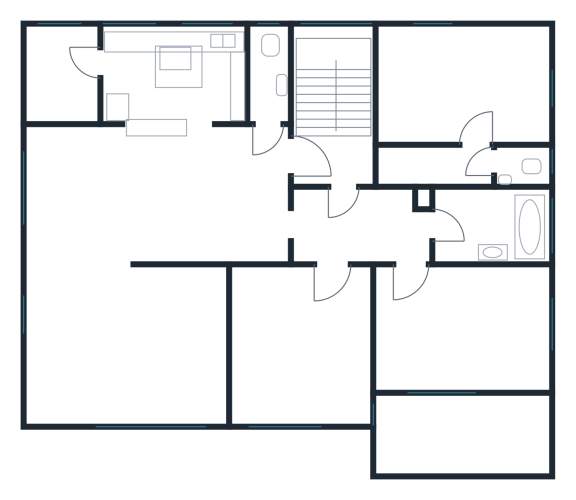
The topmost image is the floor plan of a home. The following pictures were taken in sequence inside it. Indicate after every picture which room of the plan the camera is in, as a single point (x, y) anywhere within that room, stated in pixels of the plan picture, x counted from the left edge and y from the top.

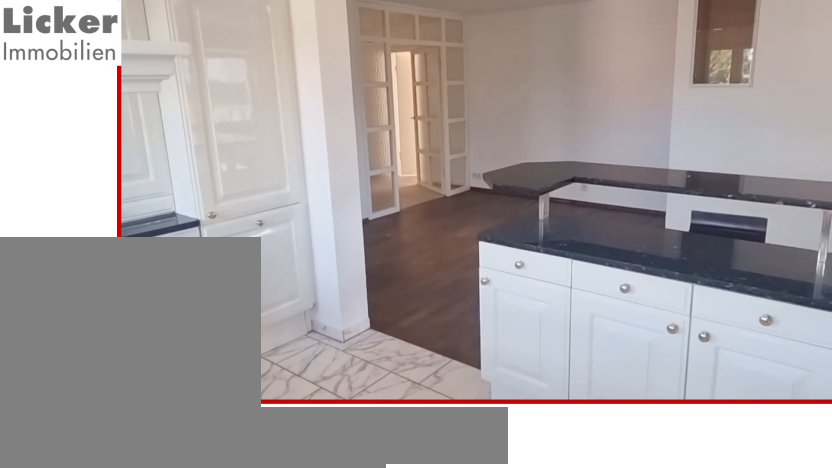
(171, 73)
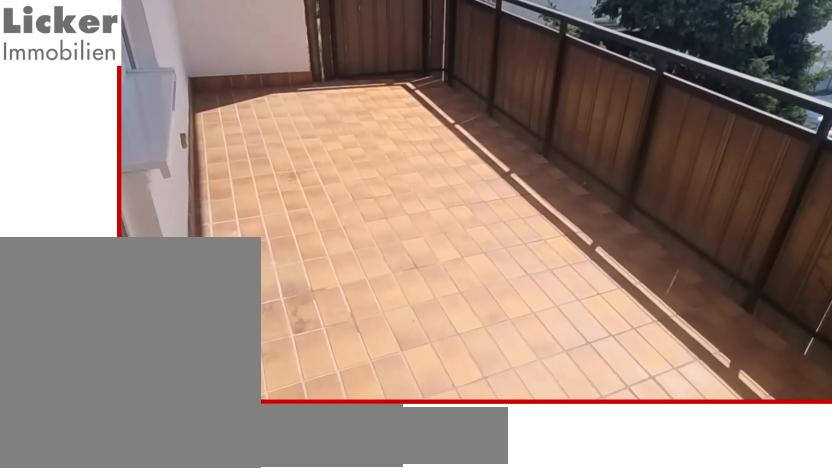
(467, 433)
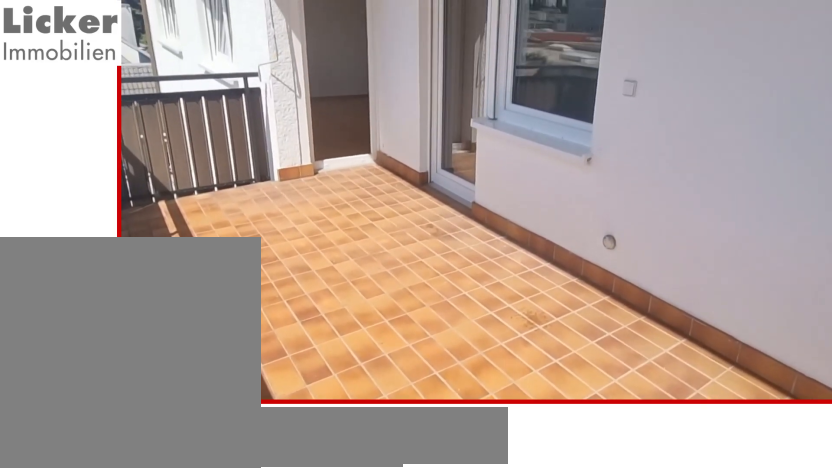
(467, 433)
